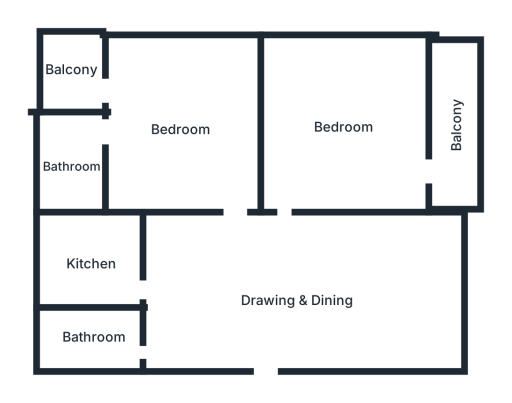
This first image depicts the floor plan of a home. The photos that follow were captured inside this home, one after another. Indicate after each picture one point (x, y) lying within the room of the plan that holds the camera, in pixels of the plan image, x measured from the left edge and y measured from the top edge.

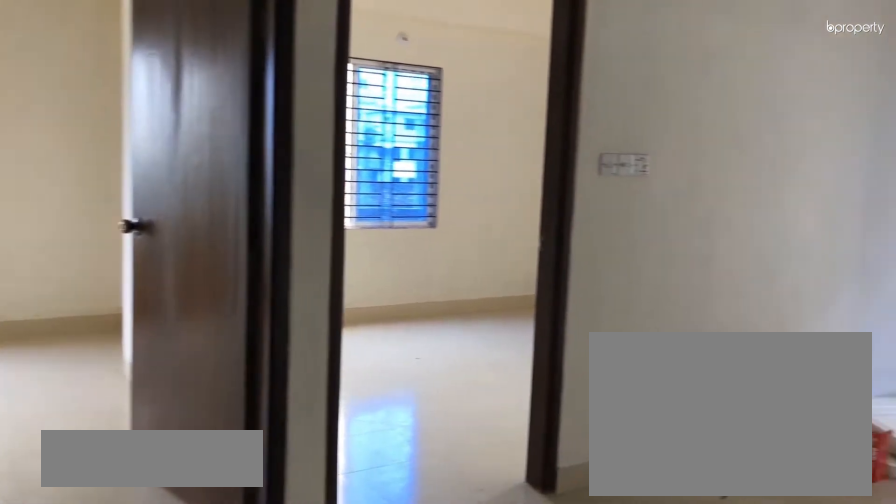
(269, 308)
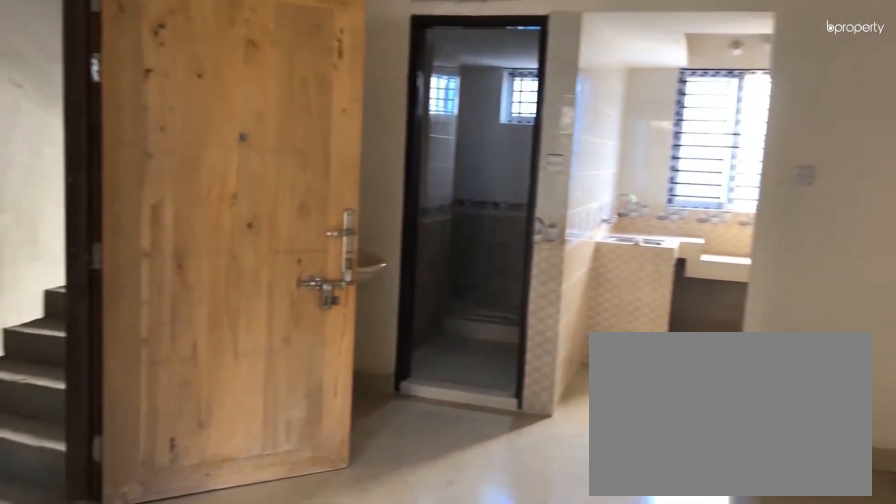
(269, 308)
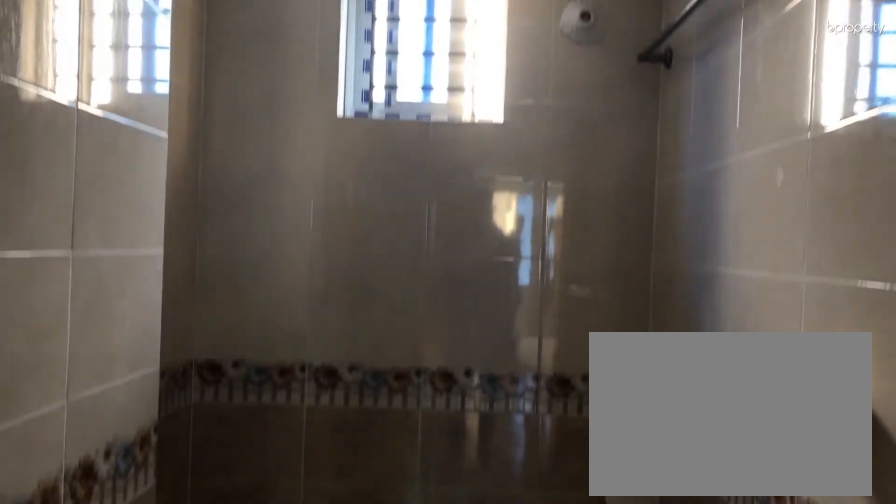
(94, 341)
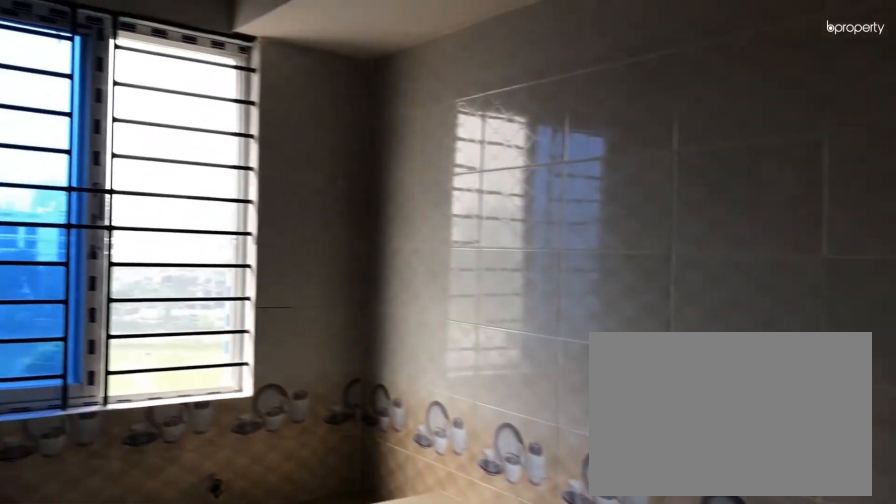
(92, 265)
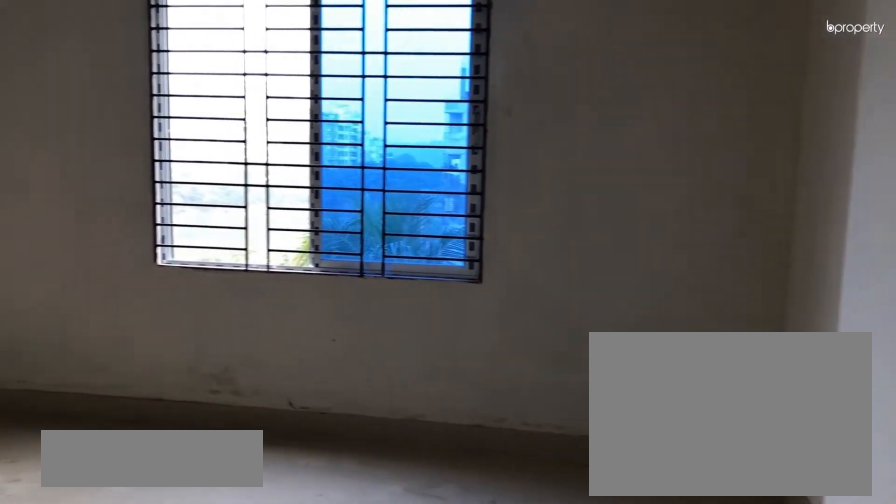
(173, 128)
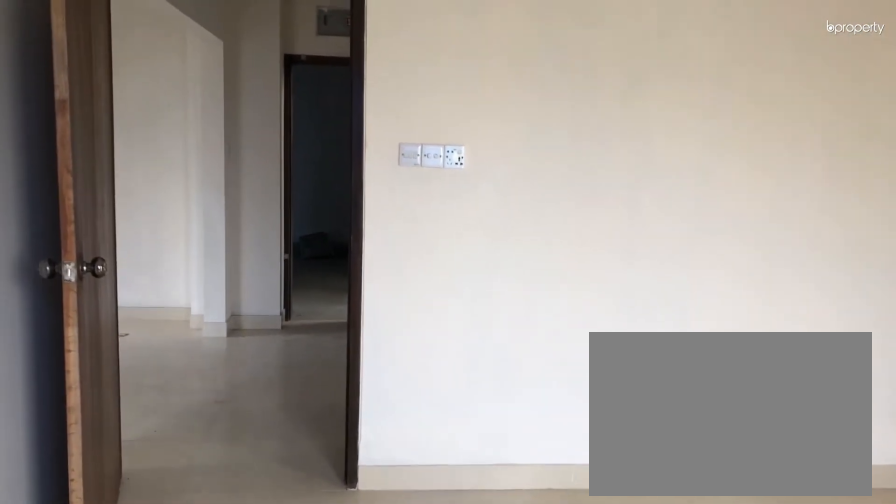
(173, 128)
